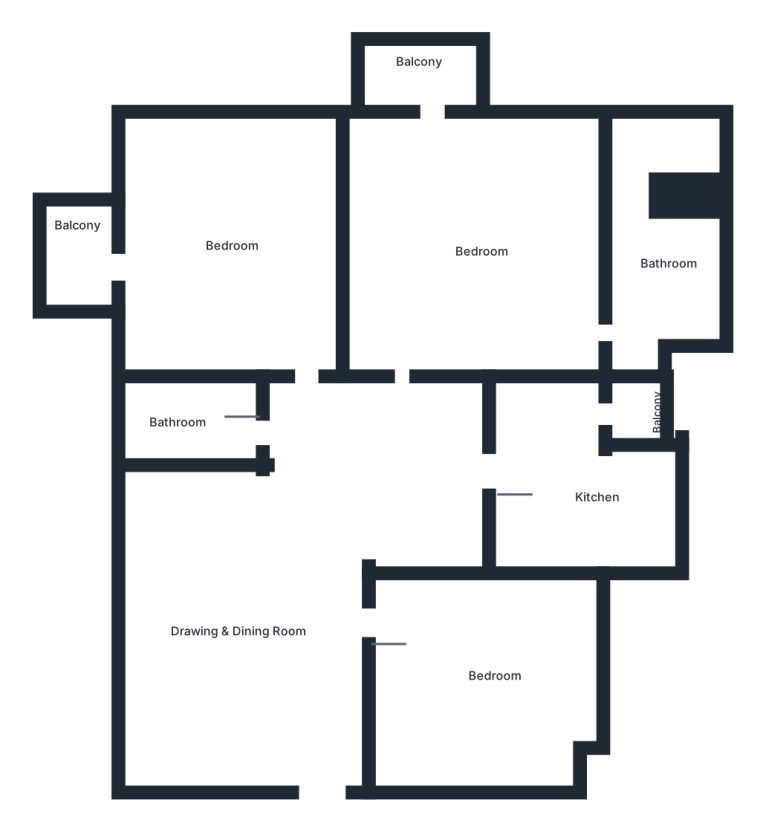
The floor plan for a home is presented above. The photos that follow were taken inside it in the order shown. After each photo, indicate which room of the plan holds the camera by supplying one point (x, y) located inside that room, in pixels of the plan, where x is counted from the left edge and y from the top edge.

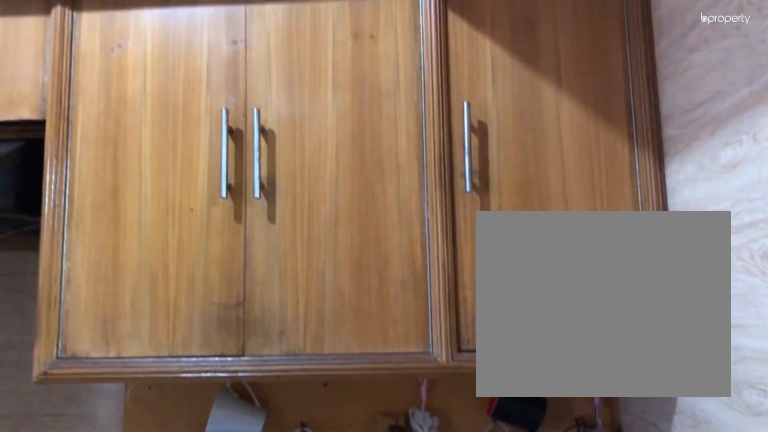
(550, 473)
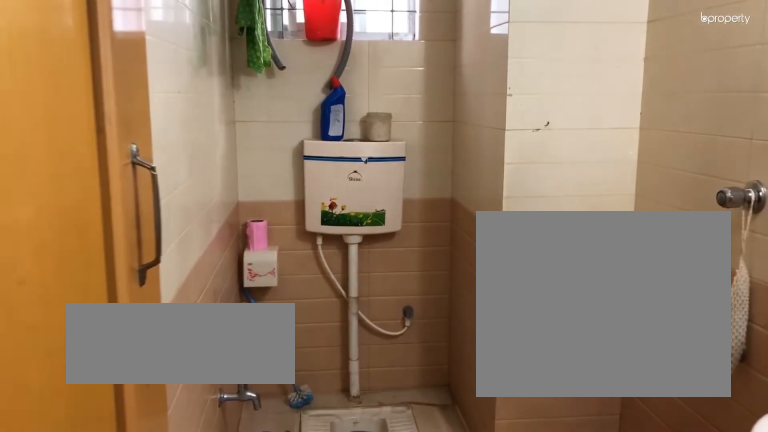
(193, 421)
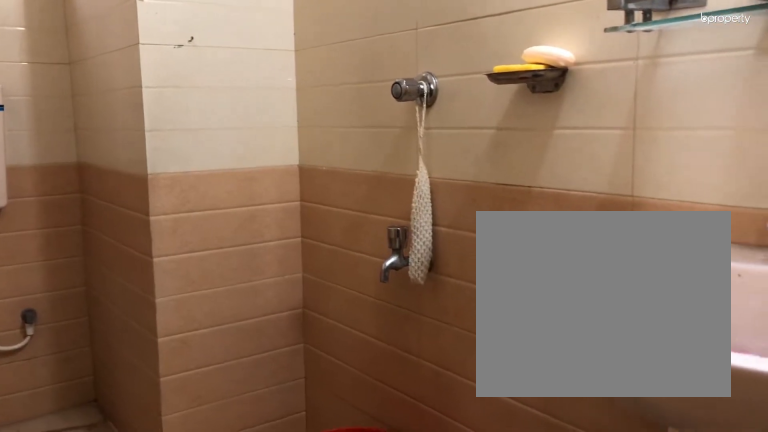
(194, 421)
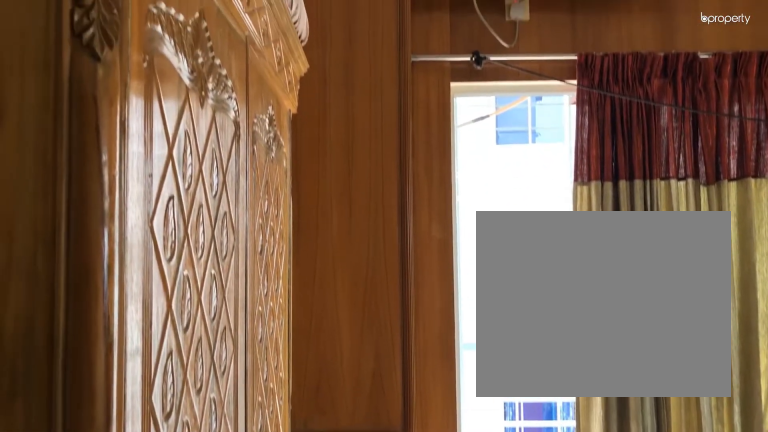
(243, 243)
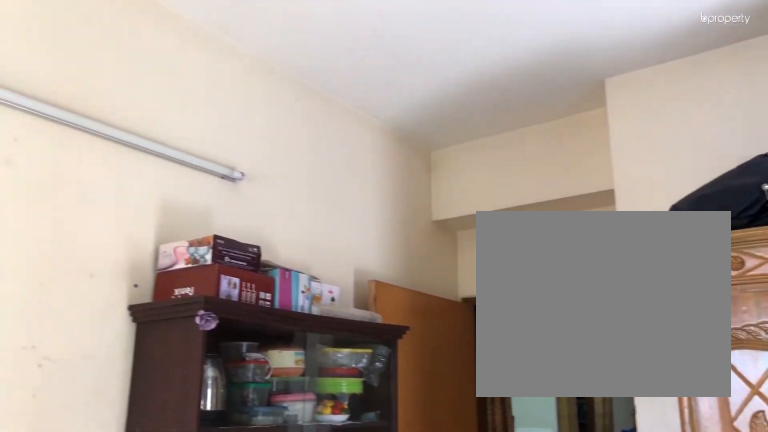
(243, 243)
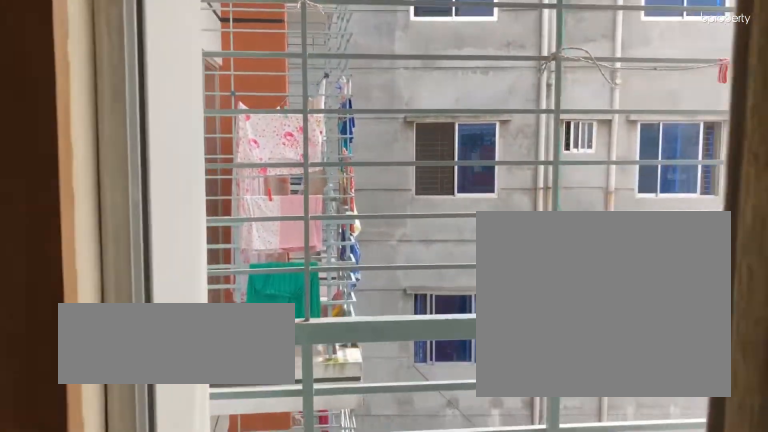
(83, 259)
